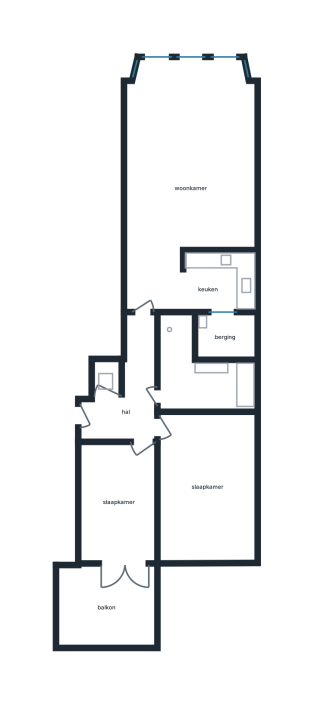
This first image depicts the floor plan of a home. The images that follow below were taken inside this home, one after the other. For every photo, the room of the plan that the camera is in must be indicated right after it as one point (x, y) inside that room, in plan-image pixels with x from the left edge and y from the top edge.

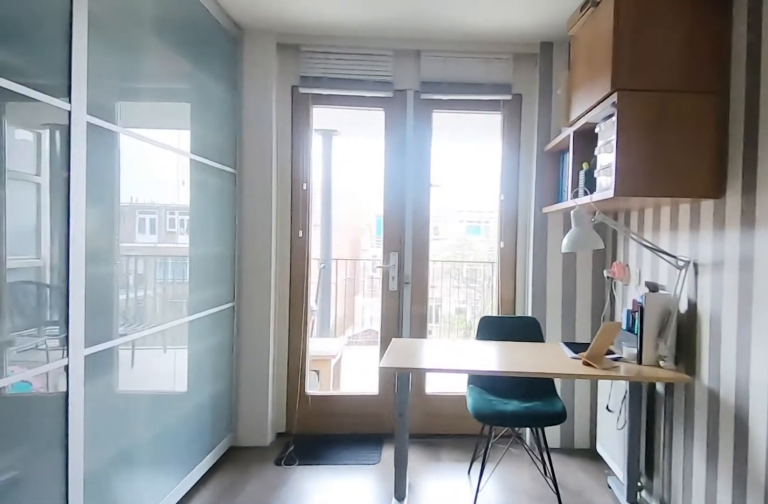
(120, 503)
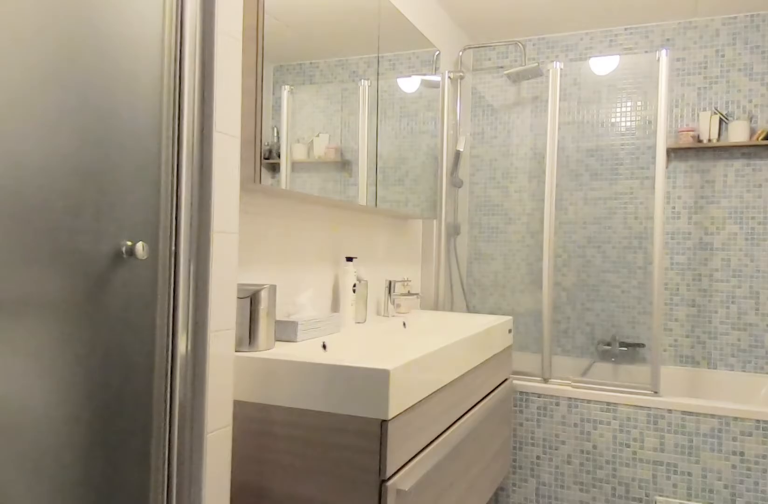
(198, 373)
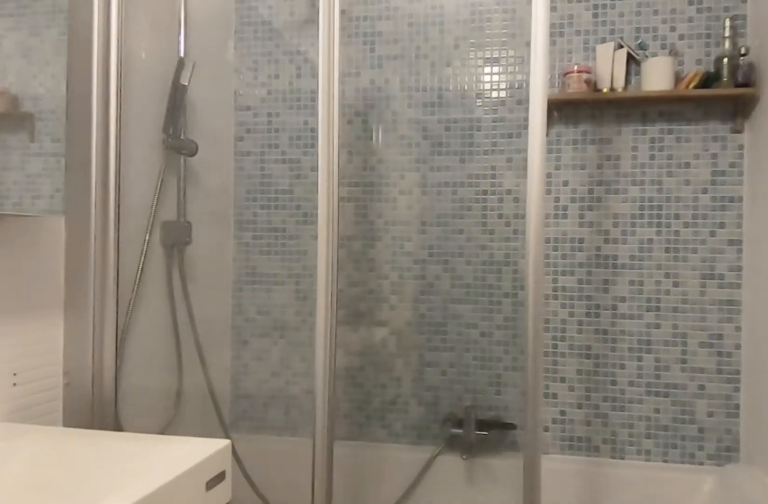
(198, 373)
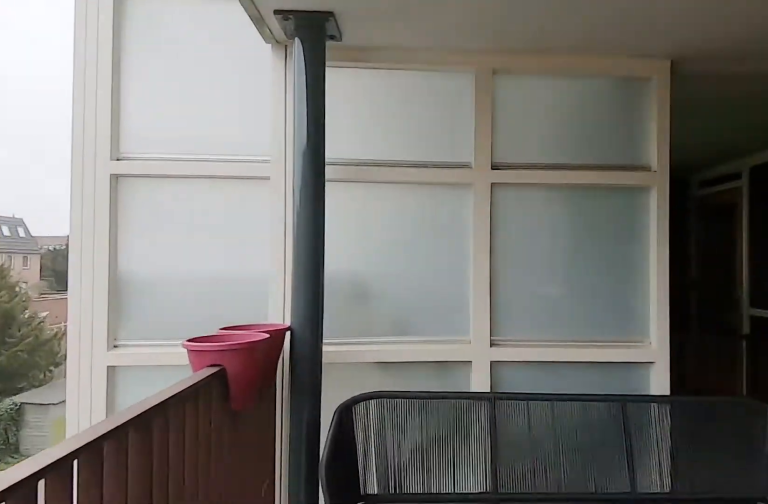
(111, 606)
